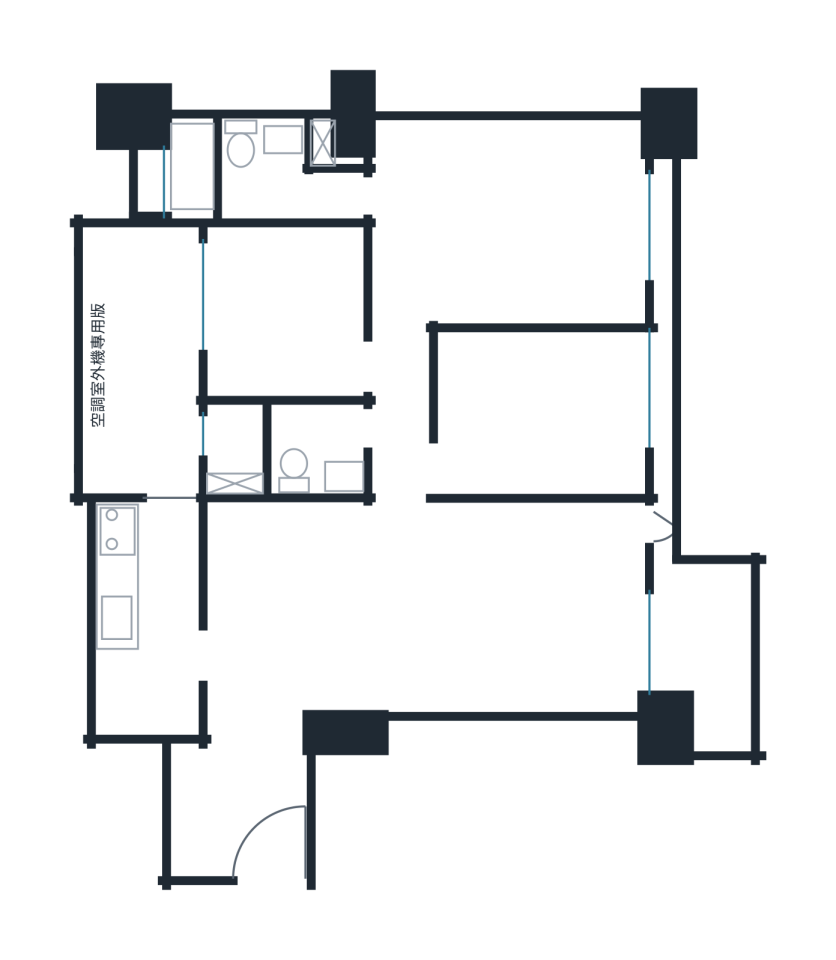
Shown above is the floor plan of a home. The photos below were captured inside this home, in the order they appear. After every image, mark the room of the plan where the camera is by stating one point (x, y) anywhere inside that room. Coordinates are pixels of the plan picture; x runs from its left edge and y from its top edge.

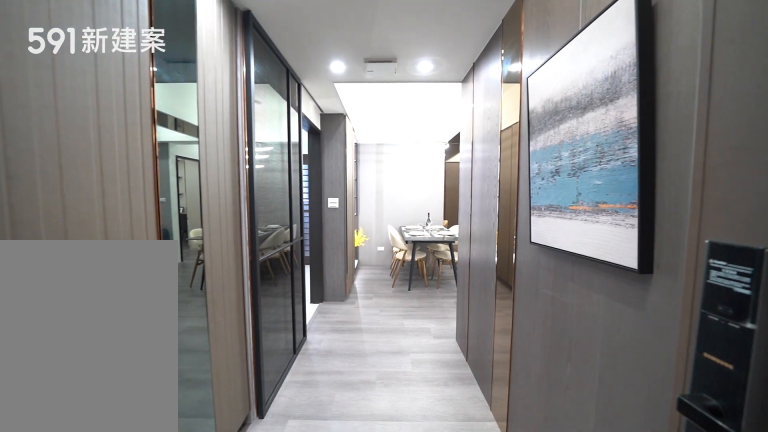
(241, 814)
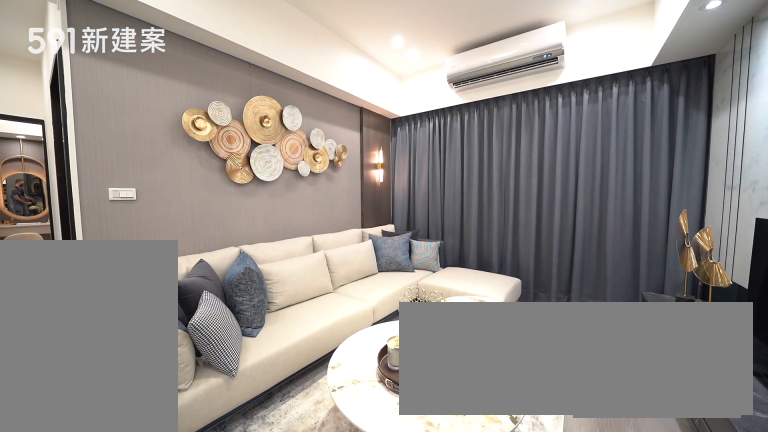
(547, 606)
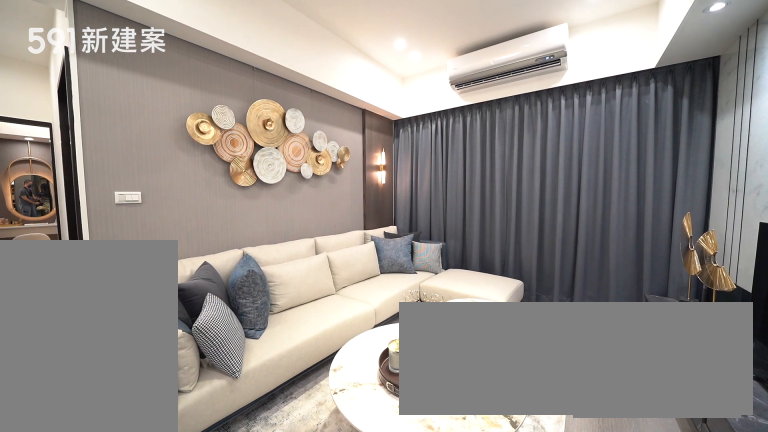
(547, 606)
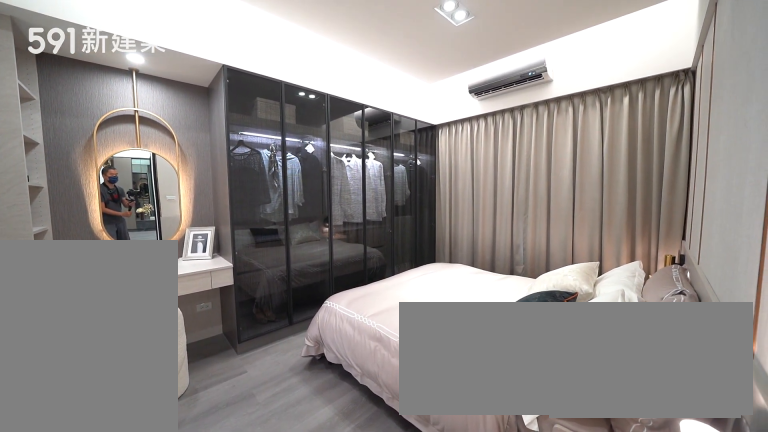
(517, 218)
